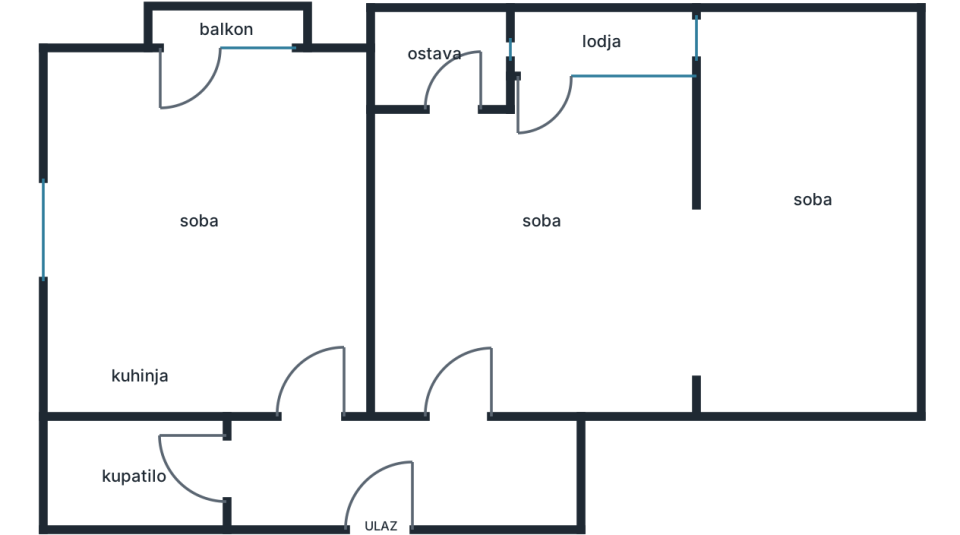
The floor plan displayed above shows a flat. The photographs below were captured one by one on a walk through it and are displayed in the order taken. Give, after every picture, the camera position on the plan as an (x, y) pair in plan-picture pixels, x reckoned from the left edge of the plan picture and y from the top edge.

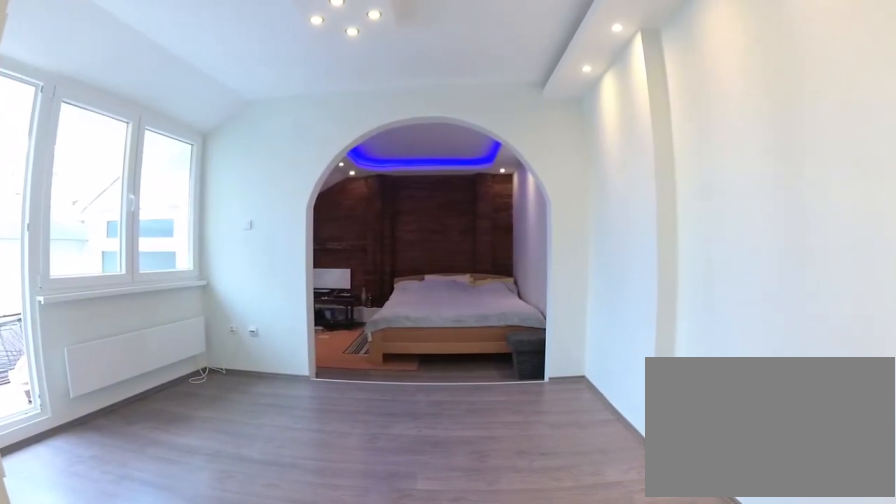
(473, 282)
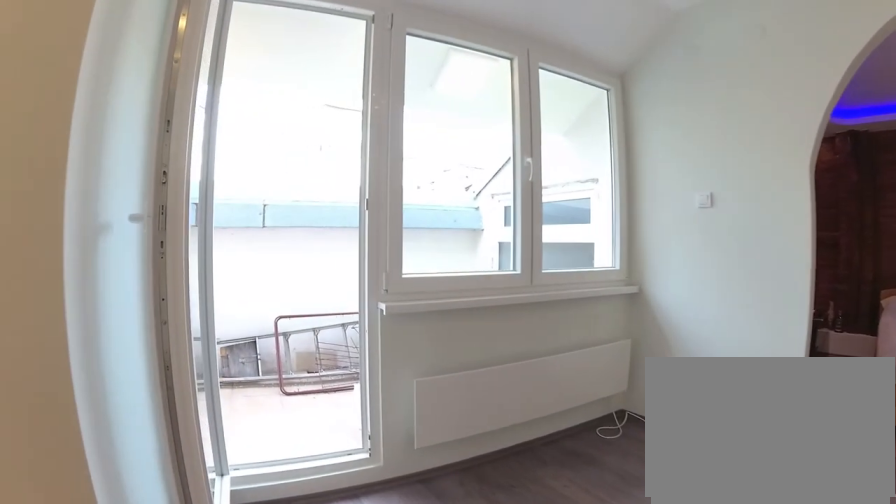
(541, 244)
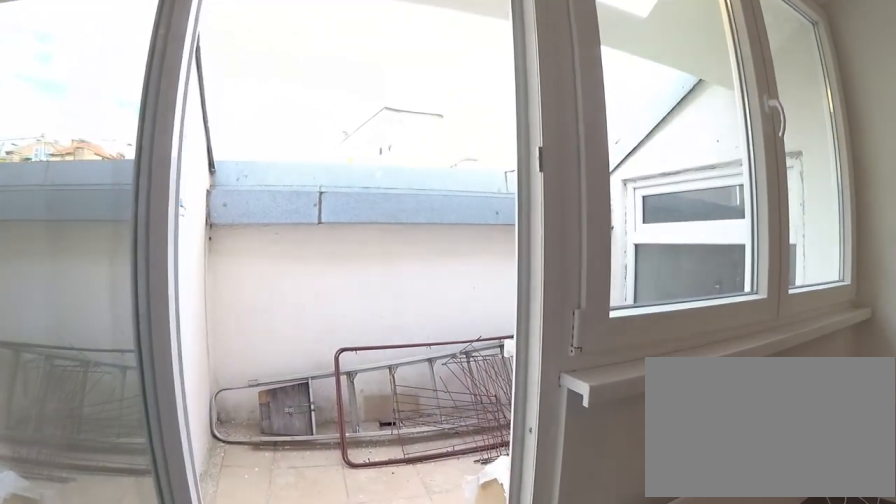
(545, 160)
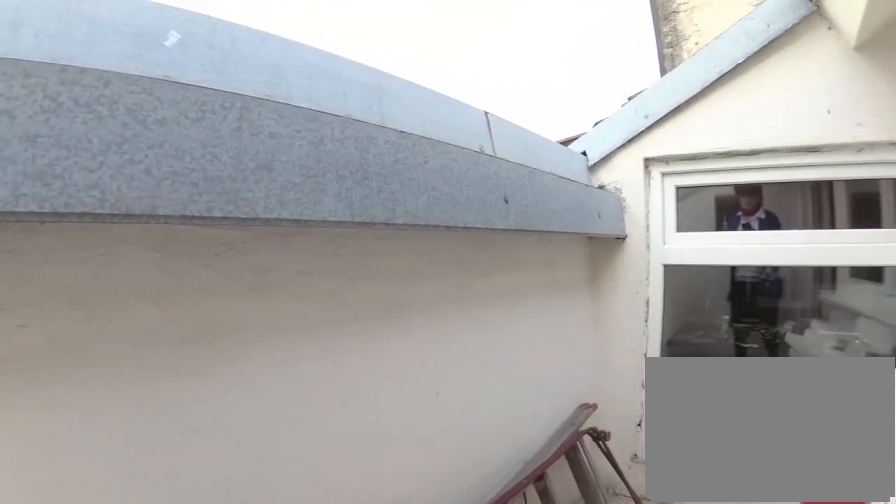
(532, 42)
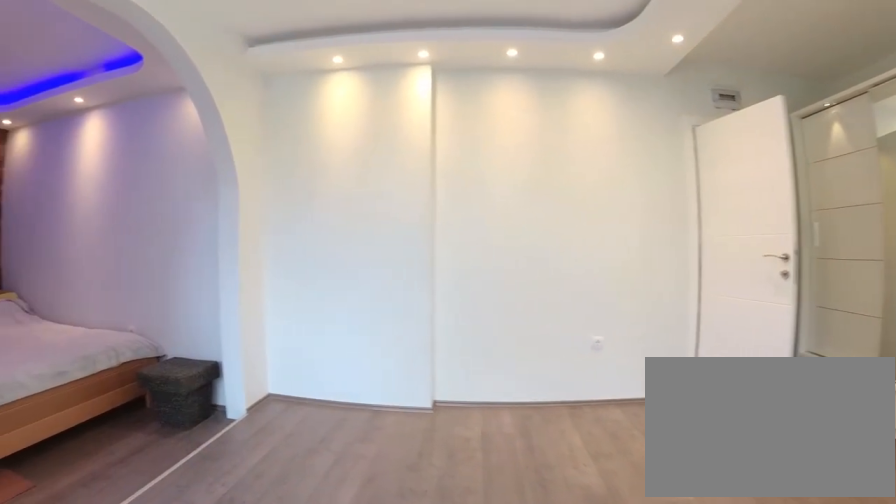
(547, 141)
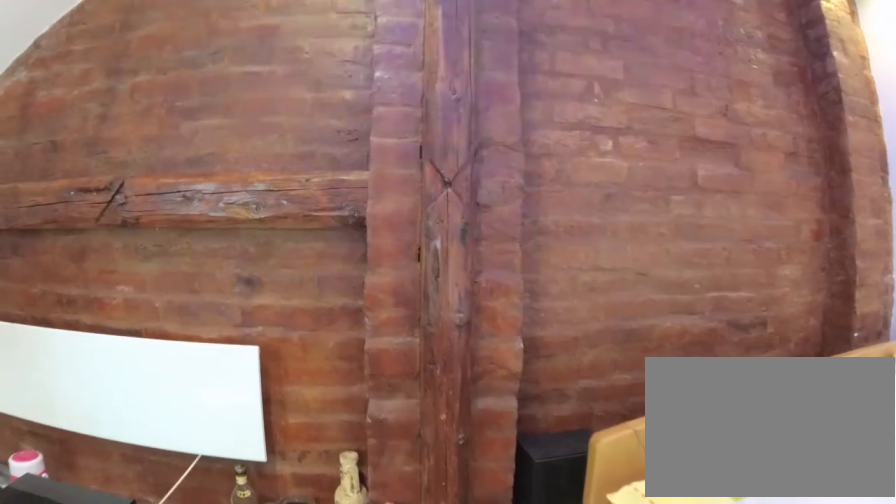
(813, 246)
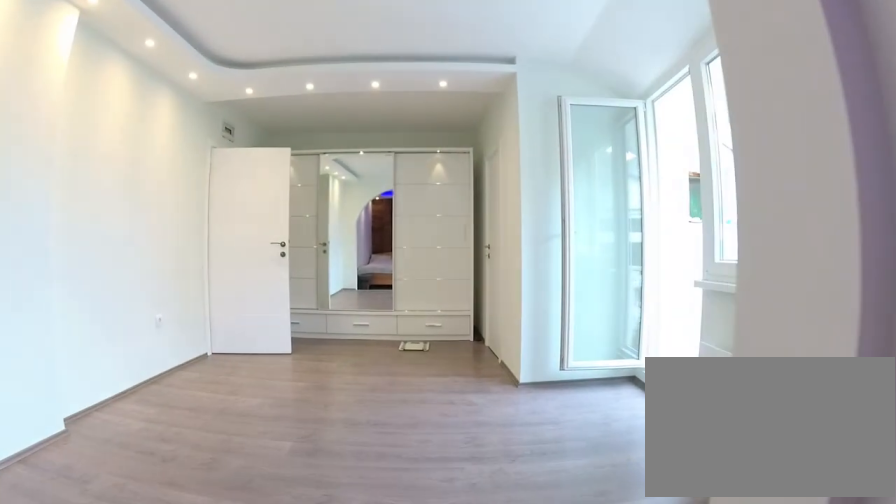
(747, 217)
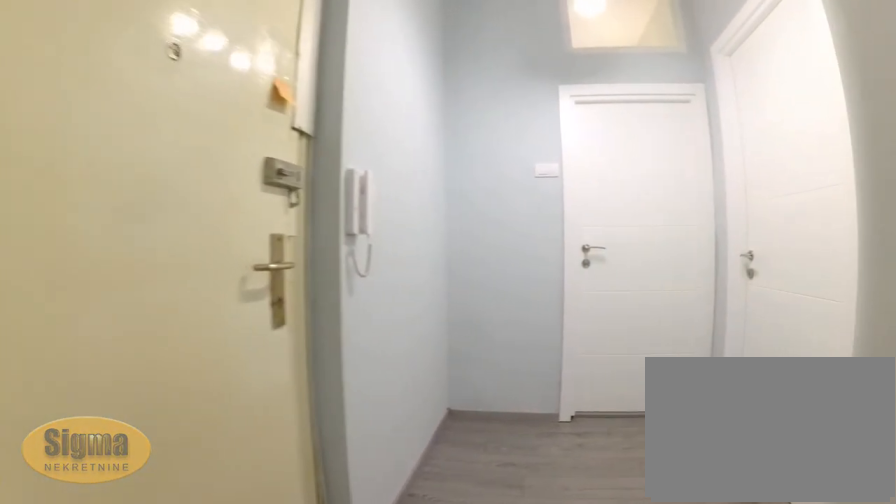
(449, 466)
